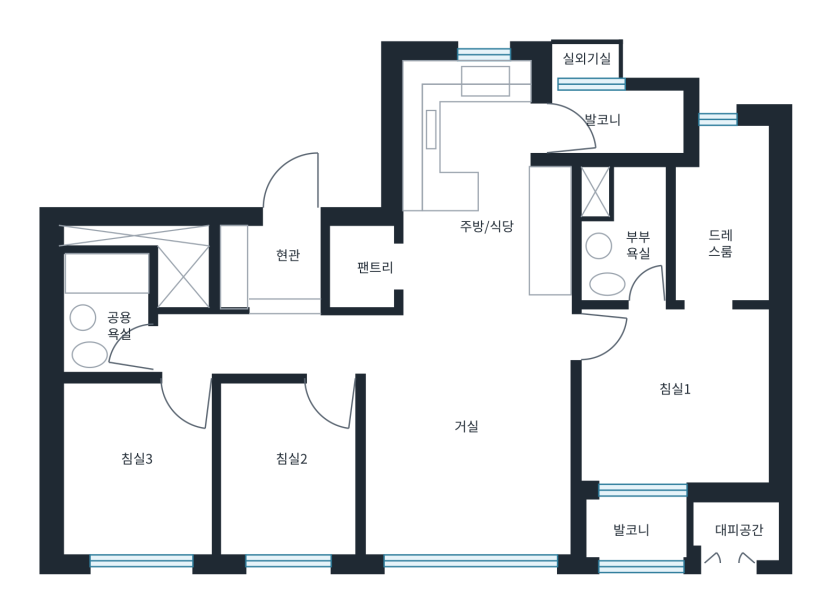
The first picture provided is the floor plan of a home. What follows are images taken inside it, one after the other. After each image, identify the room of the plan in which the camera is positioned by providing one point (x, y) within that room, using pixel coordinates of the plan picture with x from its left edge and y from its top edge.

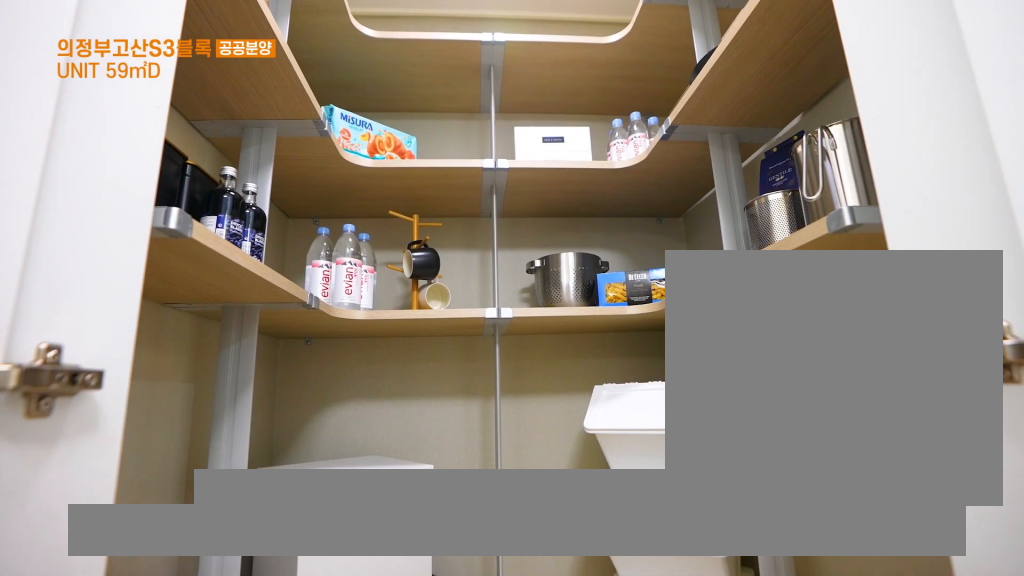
(374, 254)
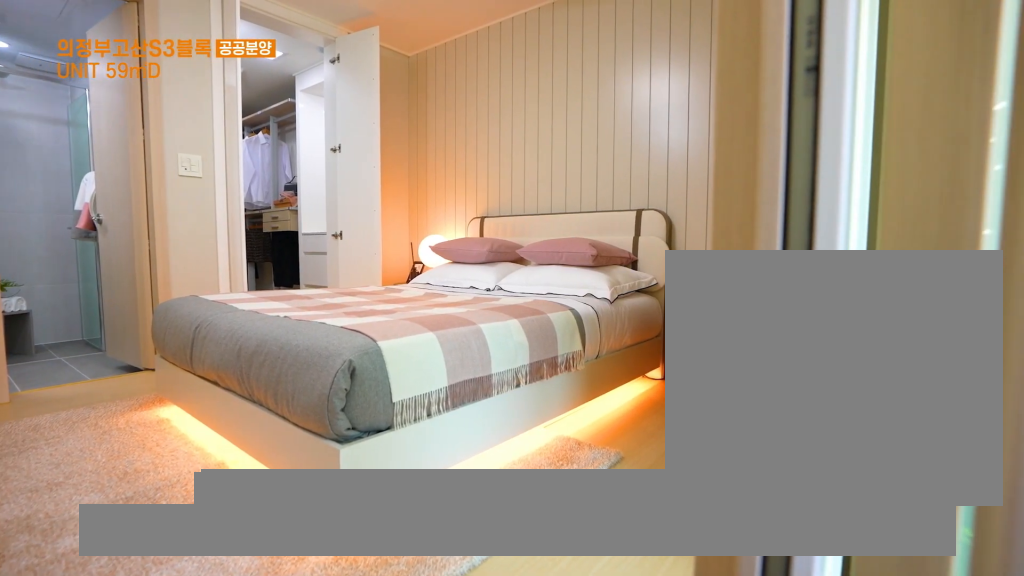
(675, 372)
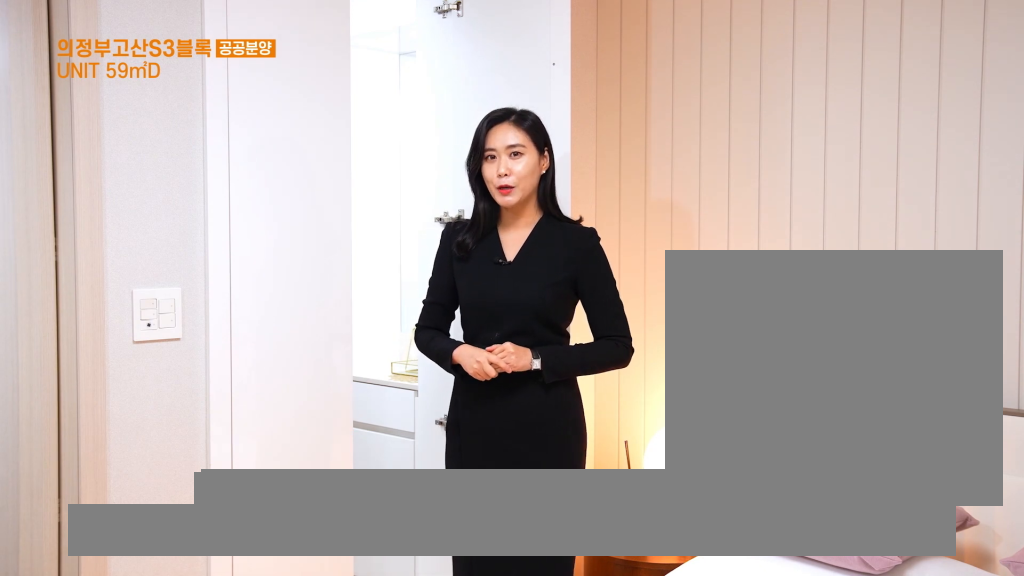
(674, 375)
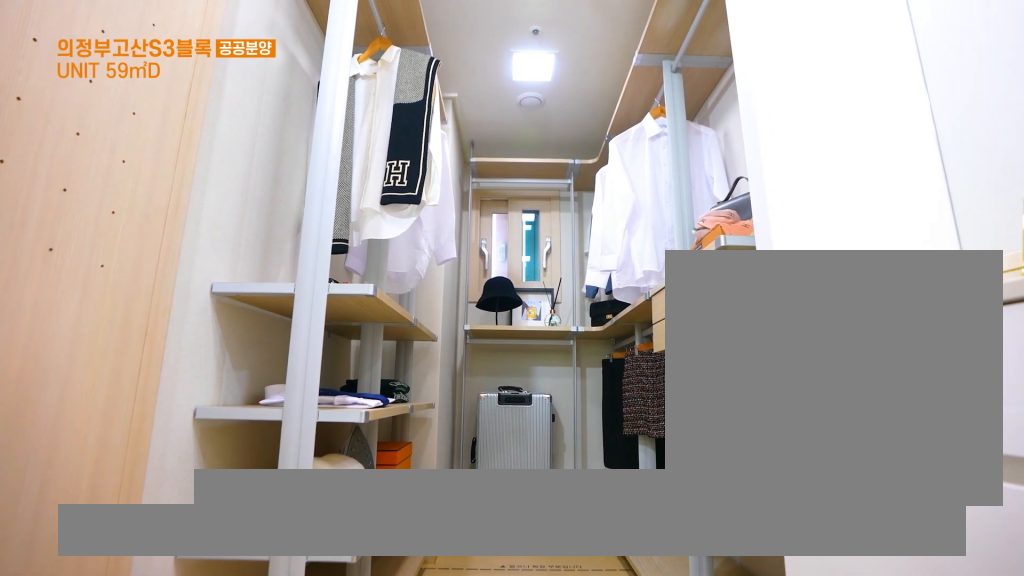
(721, 216)
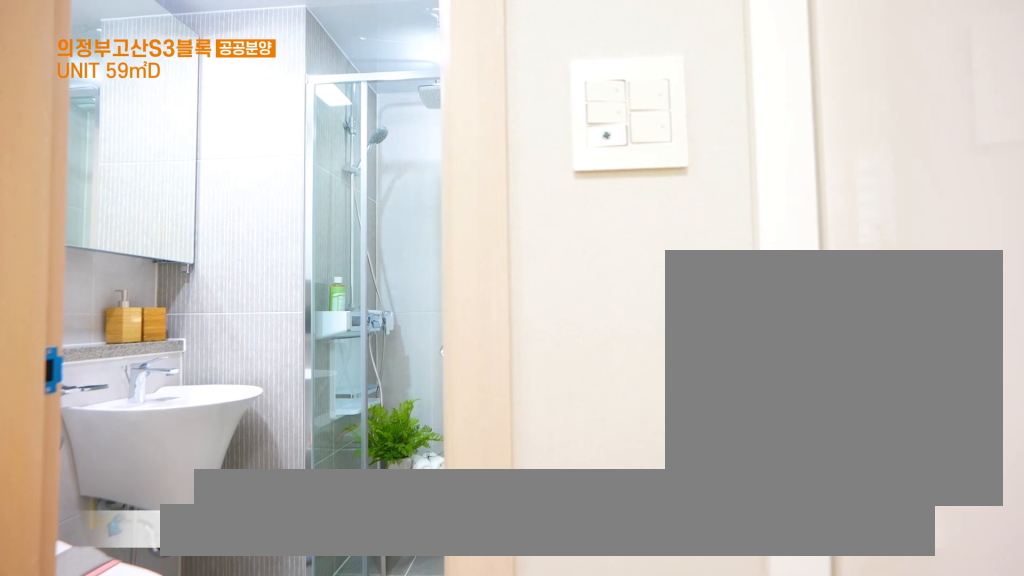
(639, 227)
